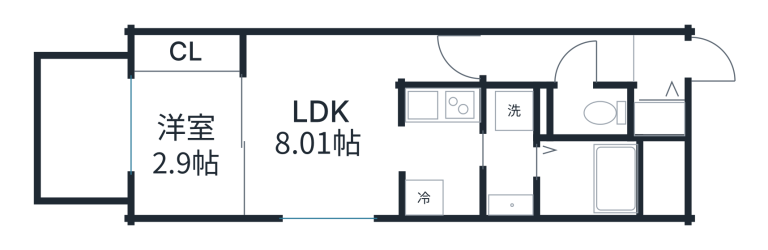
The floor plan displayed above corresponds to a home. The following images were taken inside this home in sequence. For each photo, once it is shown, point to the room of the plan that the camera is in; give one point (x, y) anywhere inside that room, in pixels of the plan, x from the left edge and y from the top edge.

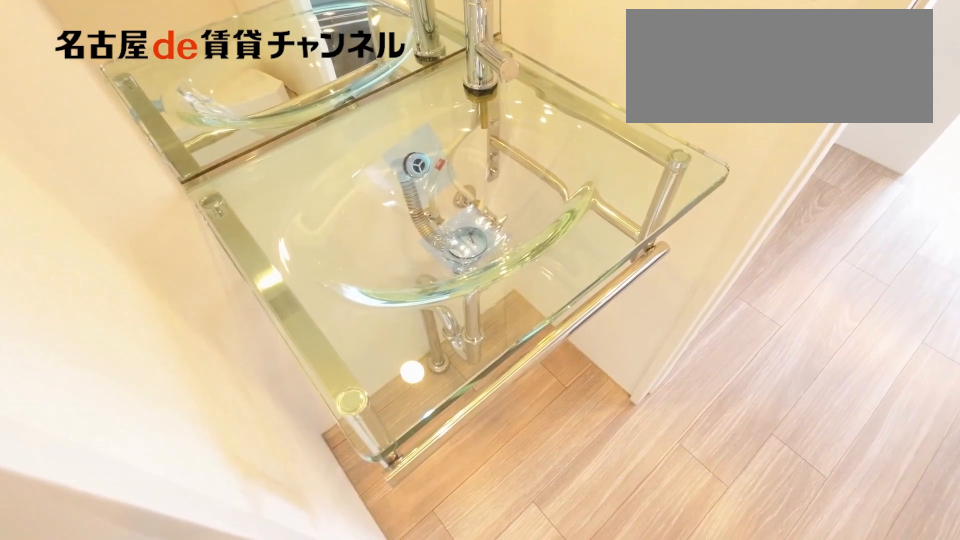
(511, 198)
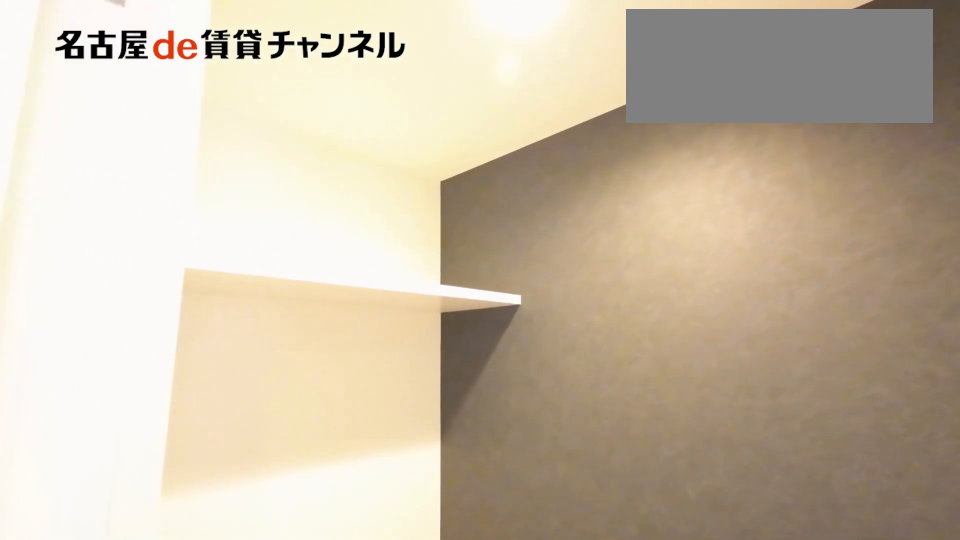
(585, 115)
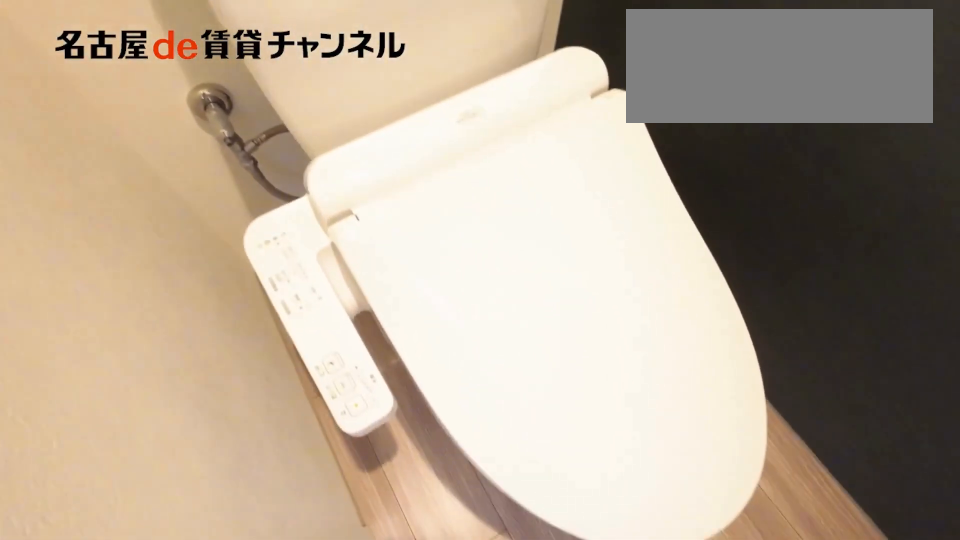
(585, 115)
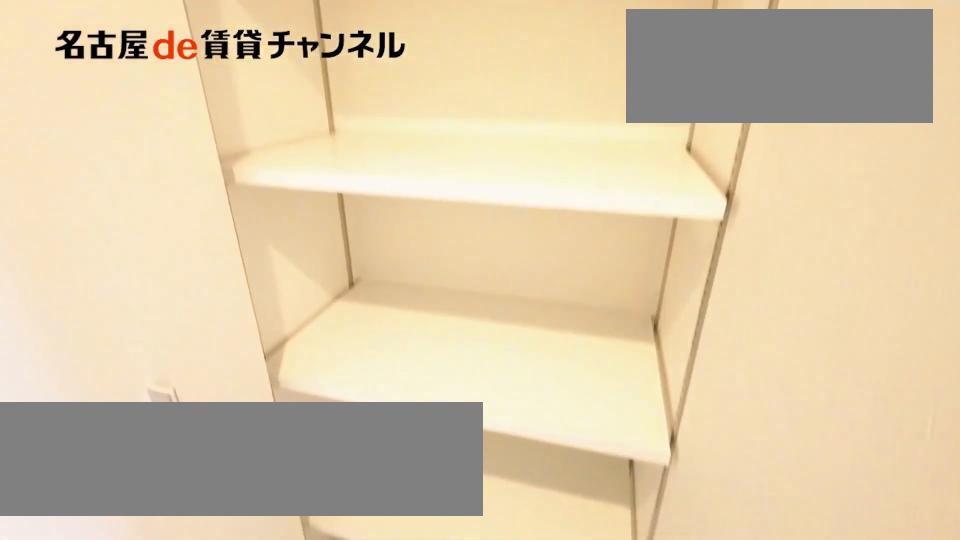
(661, 84)
